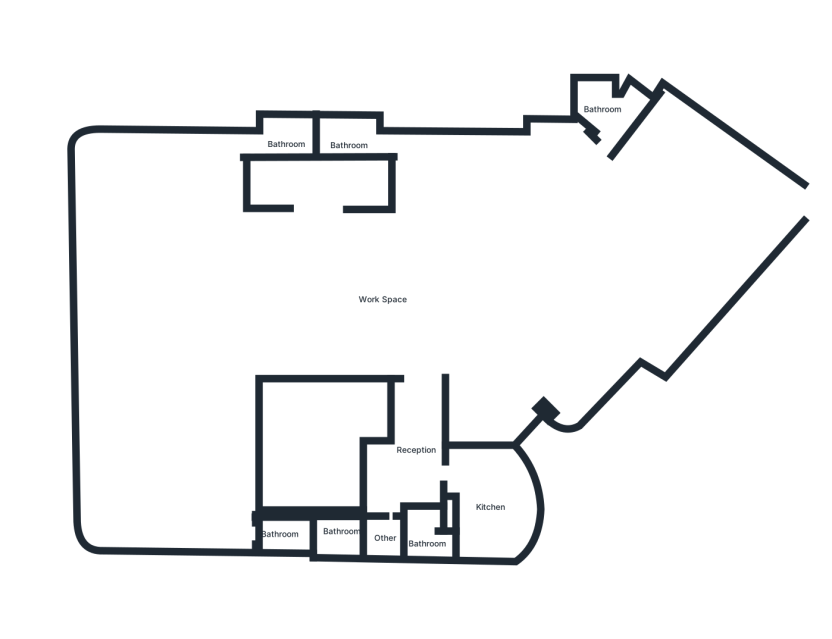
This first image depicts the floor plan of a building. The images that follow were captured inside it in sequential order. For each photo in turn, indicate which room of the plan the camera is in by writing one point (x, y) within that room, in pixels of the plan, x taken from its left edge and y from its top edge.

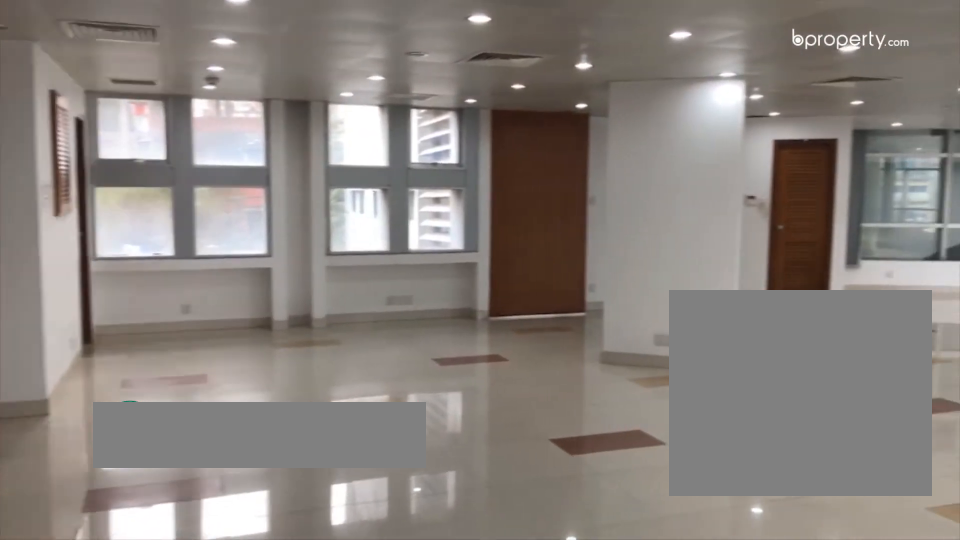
(382, 300)
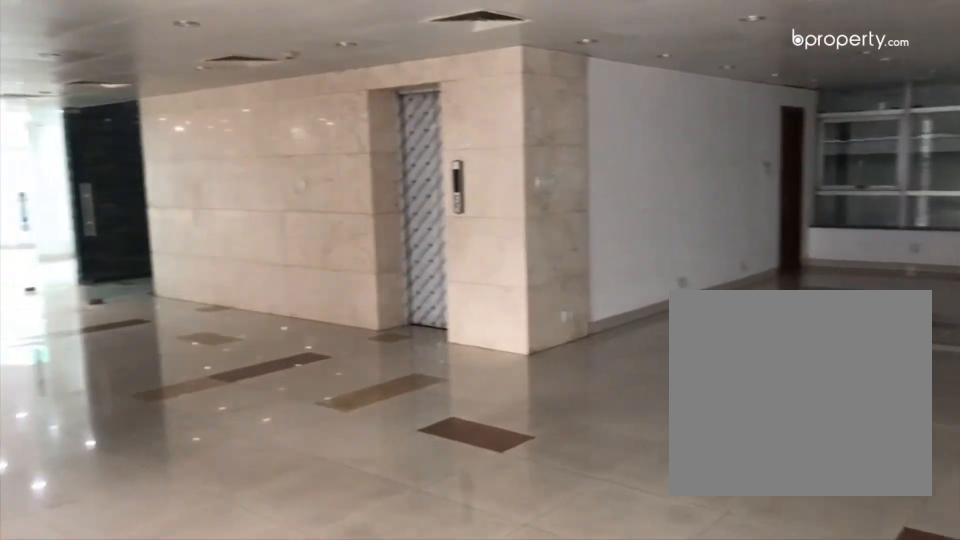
(382, 300)
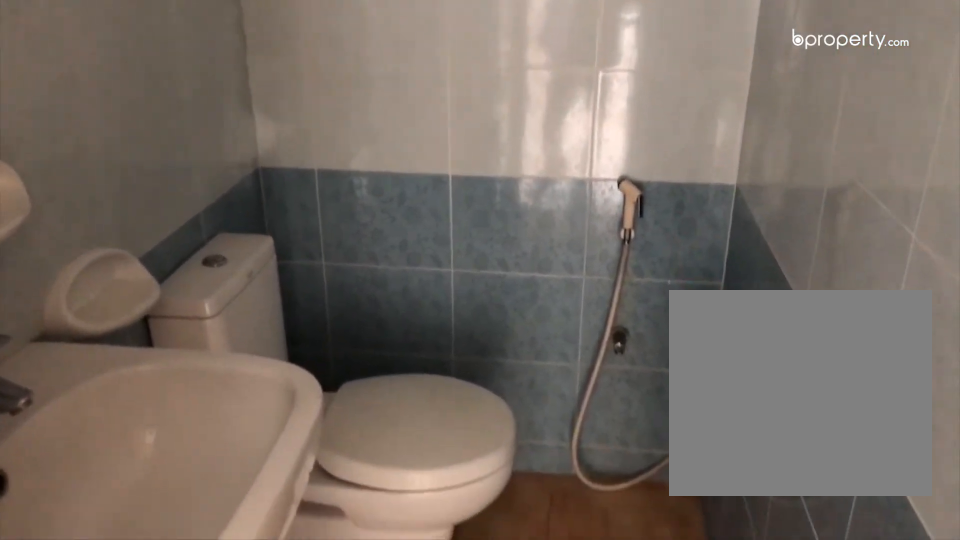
(287, 143)
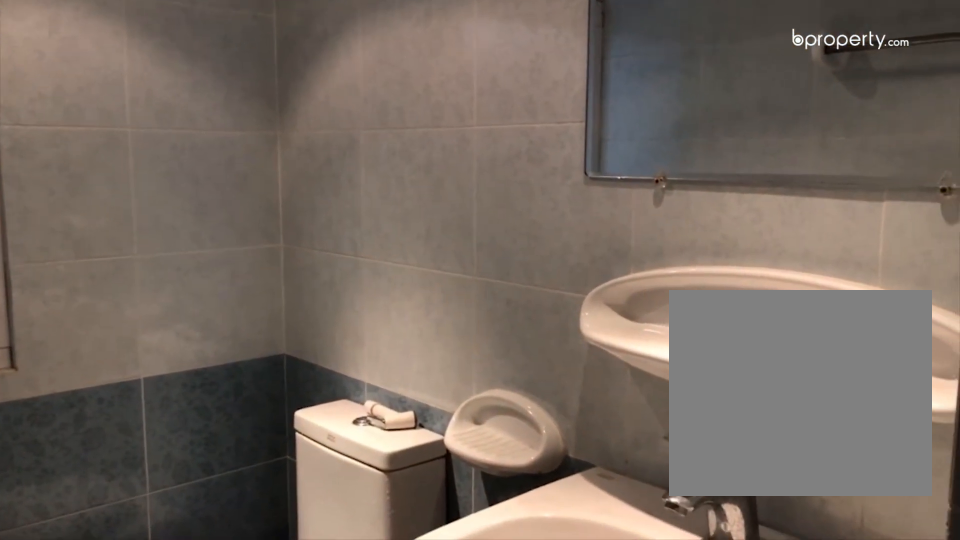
(278, 536)
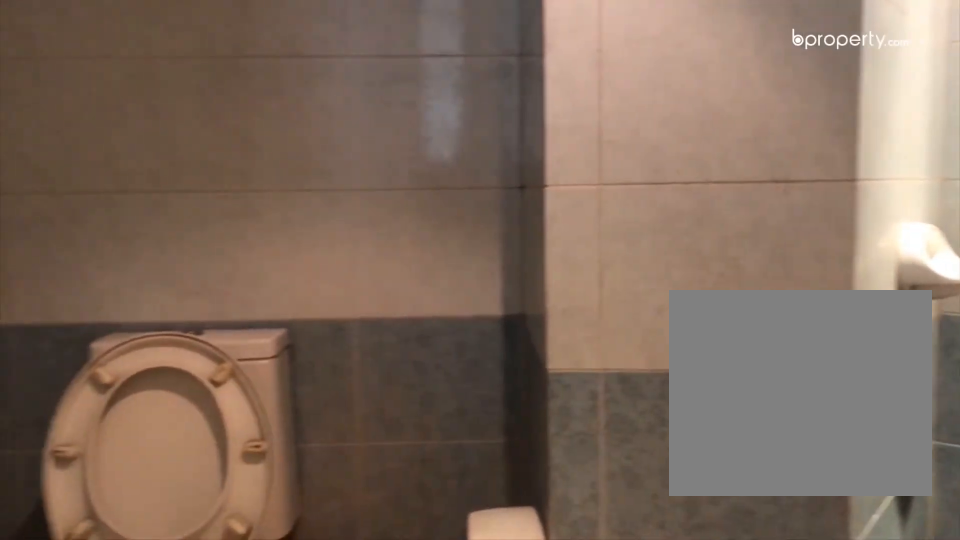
(598, 99)
